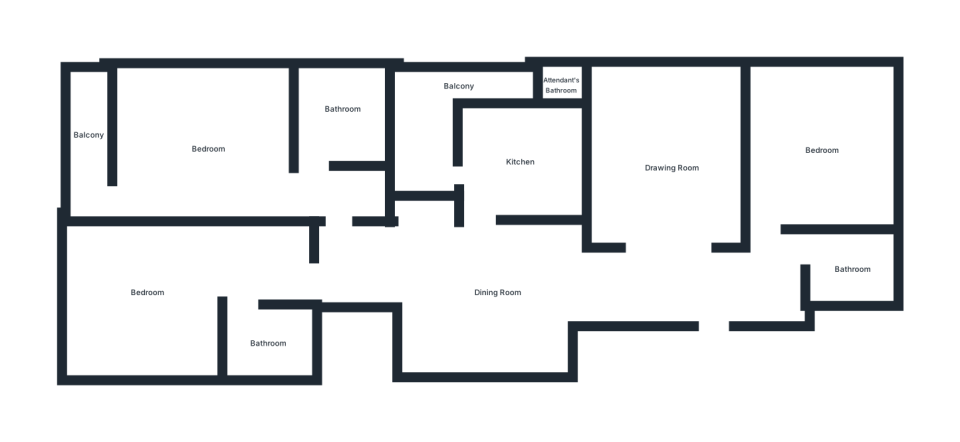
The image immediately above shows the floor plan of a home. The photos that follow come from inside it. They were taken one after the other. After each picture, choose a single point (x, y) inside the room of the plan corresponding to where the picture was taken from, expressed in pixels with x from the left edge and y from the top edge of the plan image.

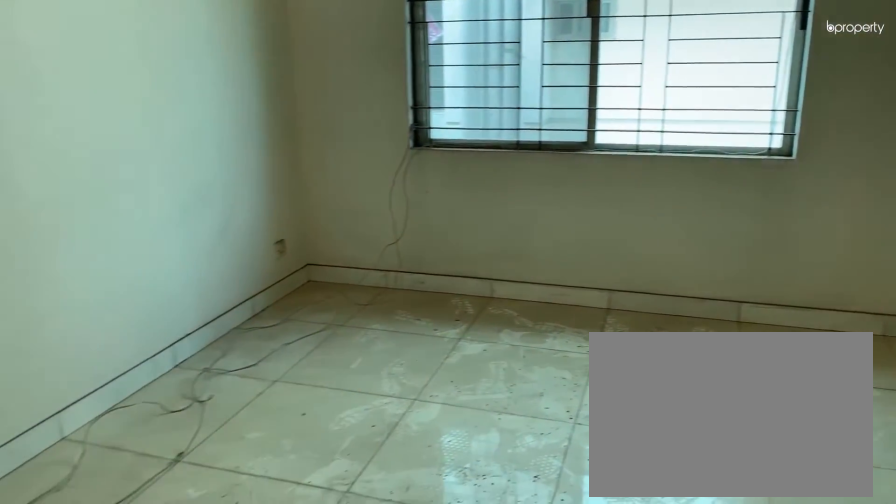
(674, 159)
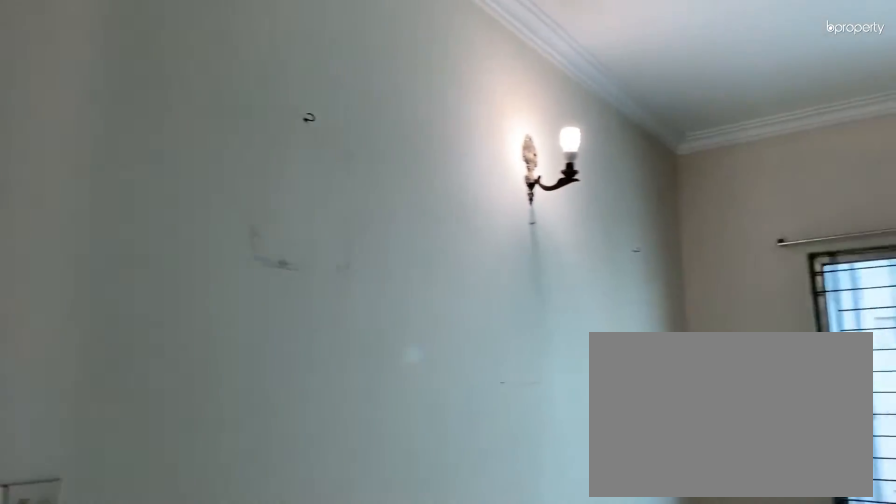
(674, 159)
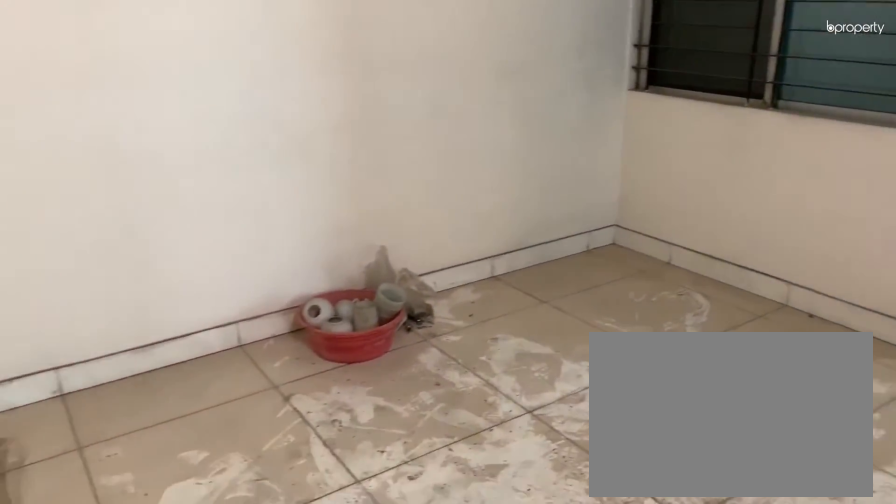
(491, 307)
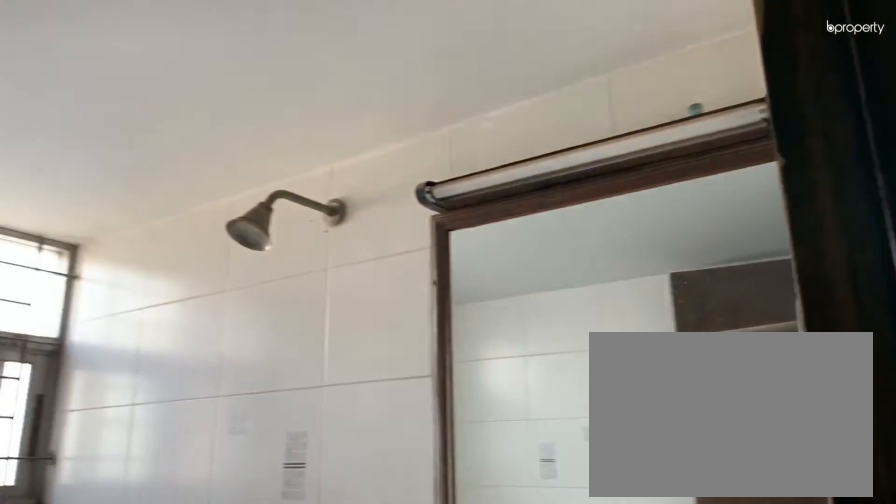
(853, 269)
